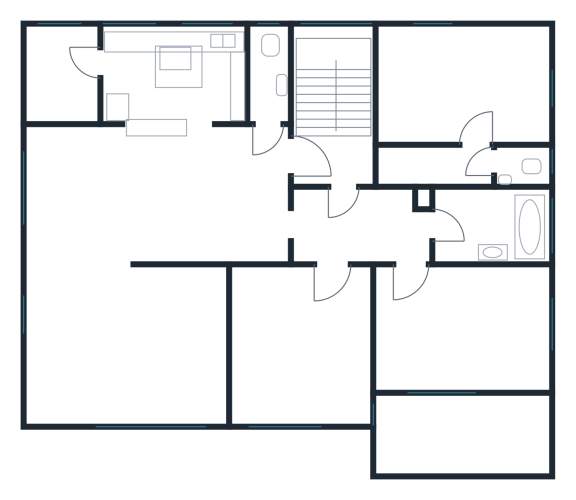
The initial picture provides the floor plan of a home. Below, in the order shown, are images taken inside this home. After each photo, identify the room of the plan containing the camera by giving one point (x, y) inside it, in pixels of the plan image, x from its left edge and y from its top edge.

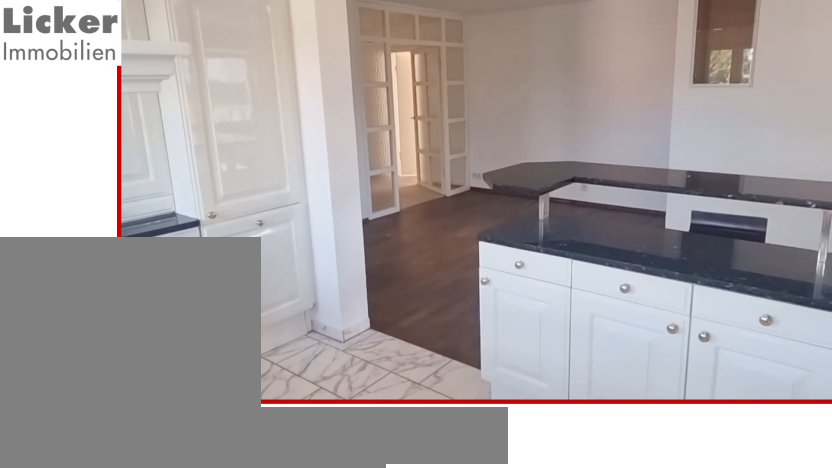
(171, 73)
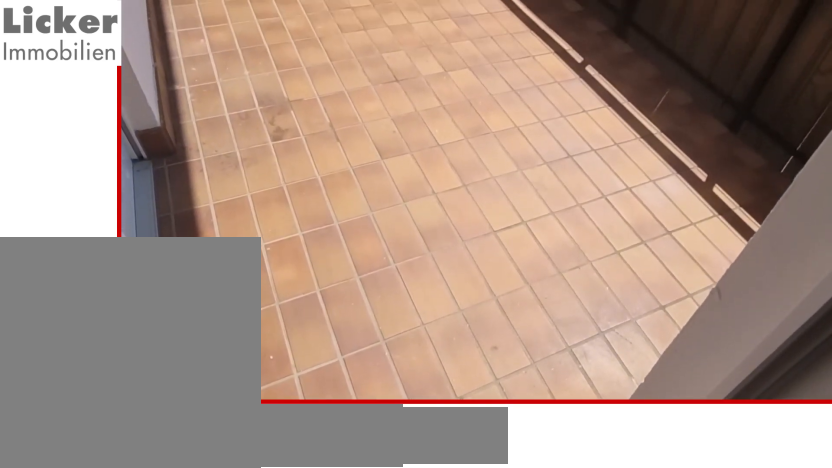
(467, 433)
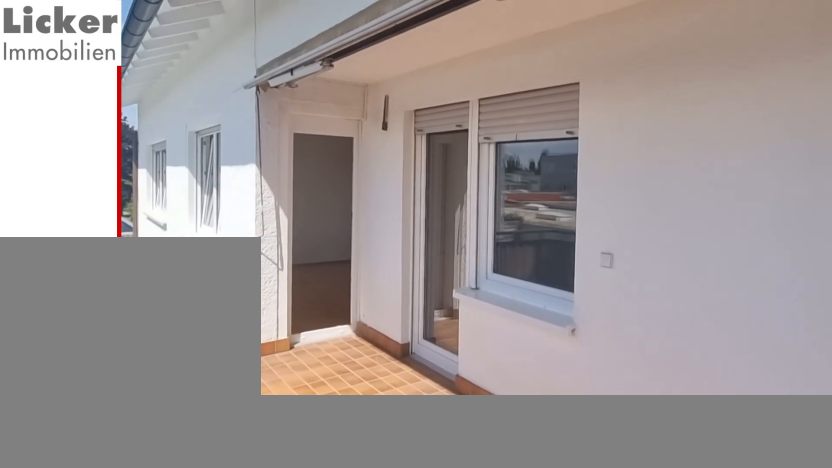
(467, 433)
